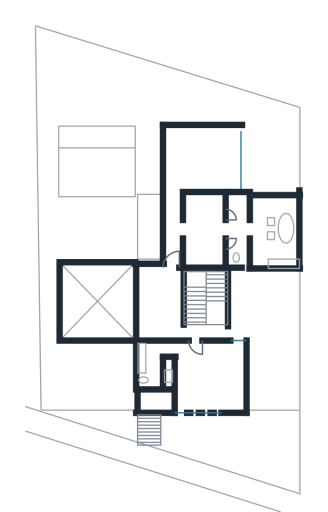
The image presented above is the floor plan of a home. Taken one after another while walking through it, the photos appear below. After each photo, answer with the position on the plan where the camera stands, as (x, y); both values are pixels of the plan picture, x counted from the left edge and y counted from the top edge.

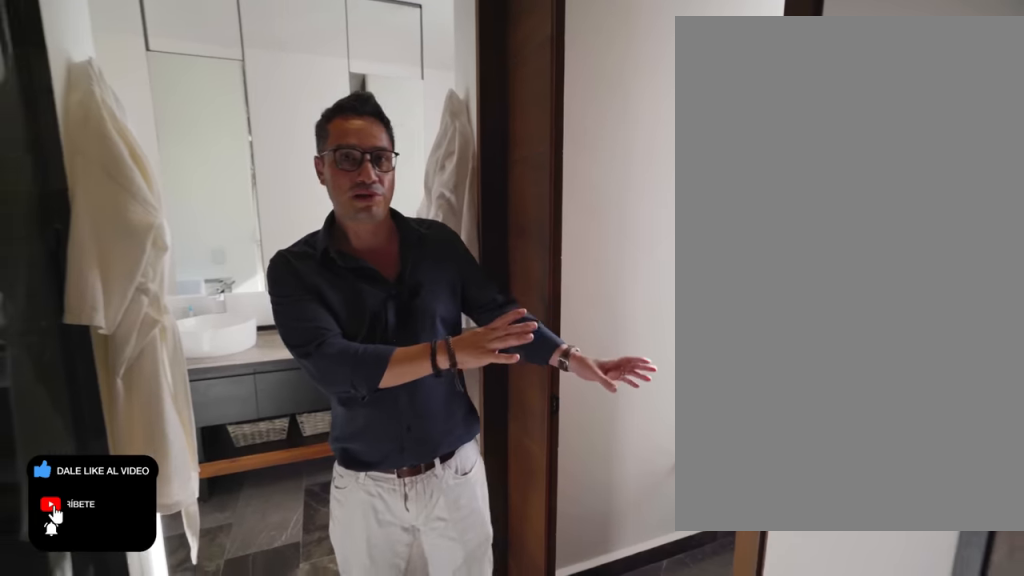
(234, 235)
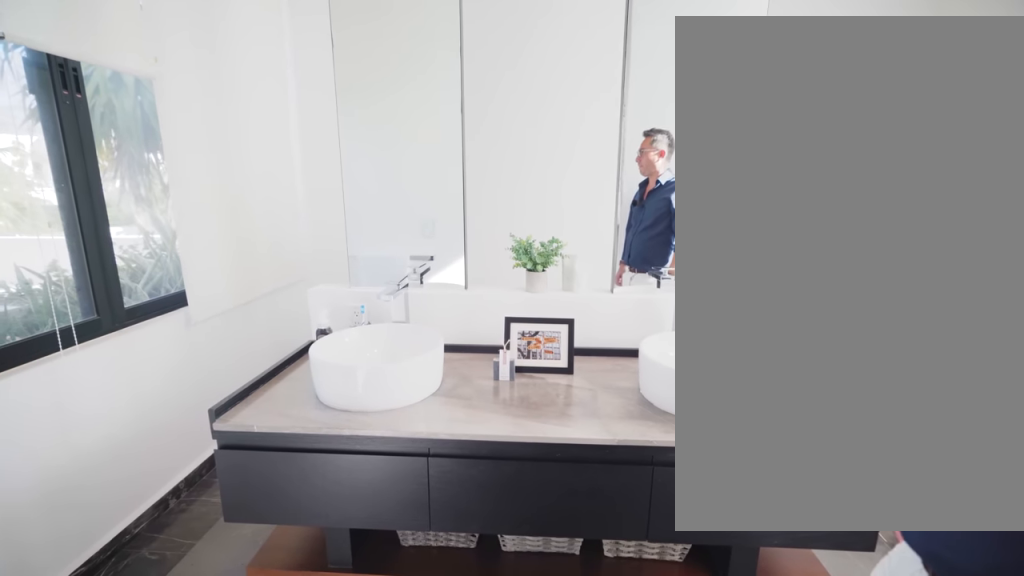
(252, 229)
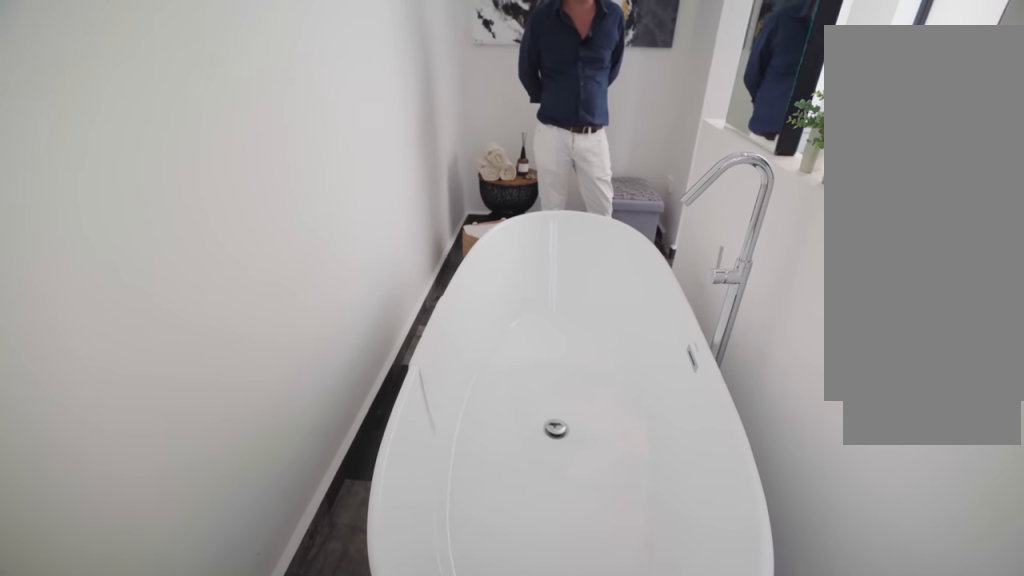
(282, 209)
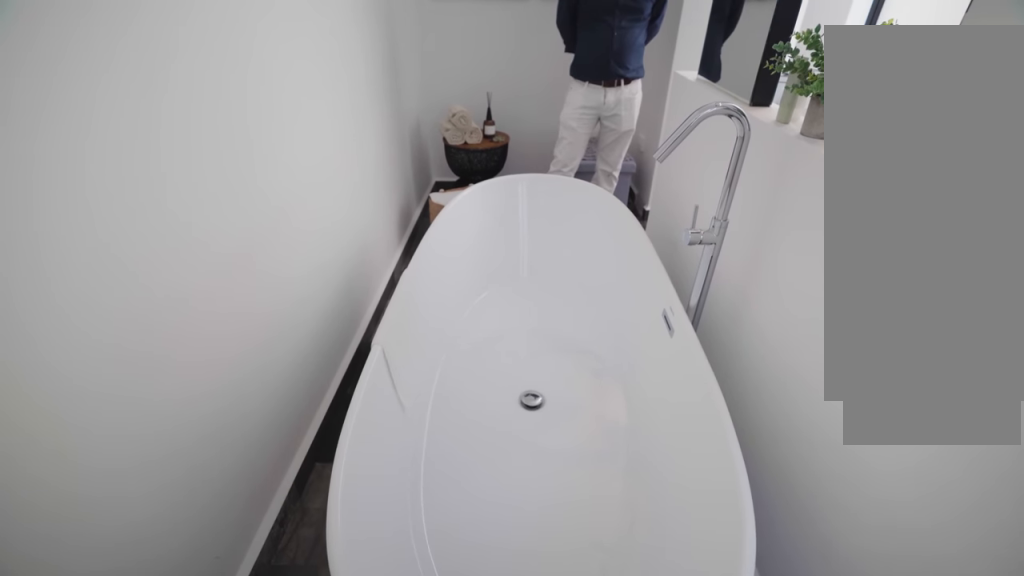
(282, 209)
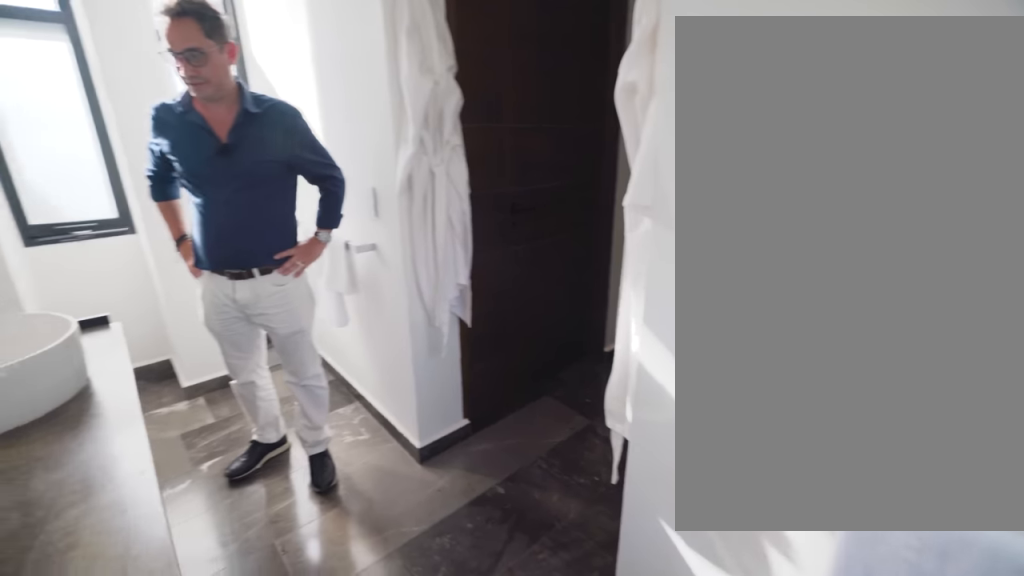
(274, 207)
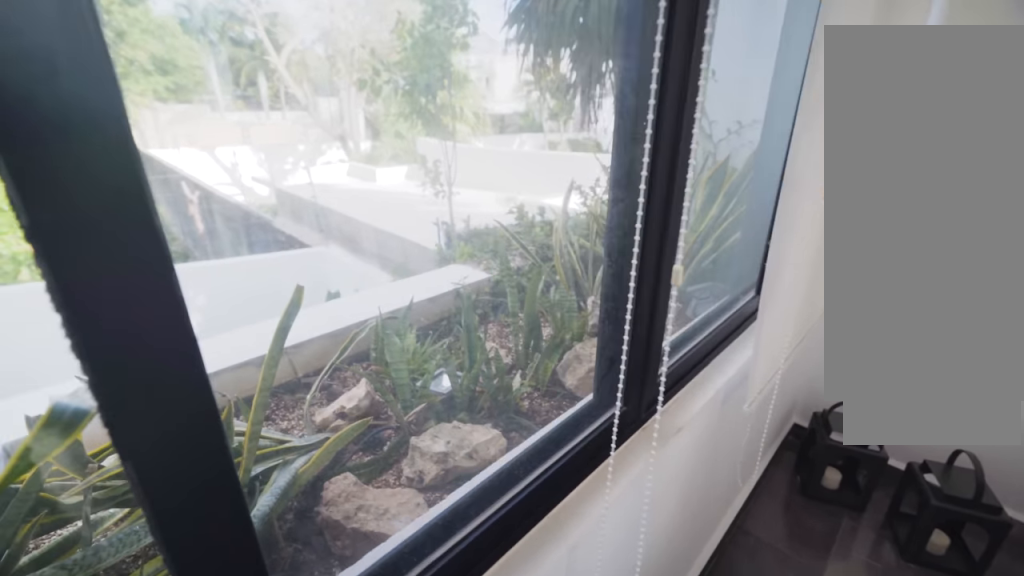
(259, 209)
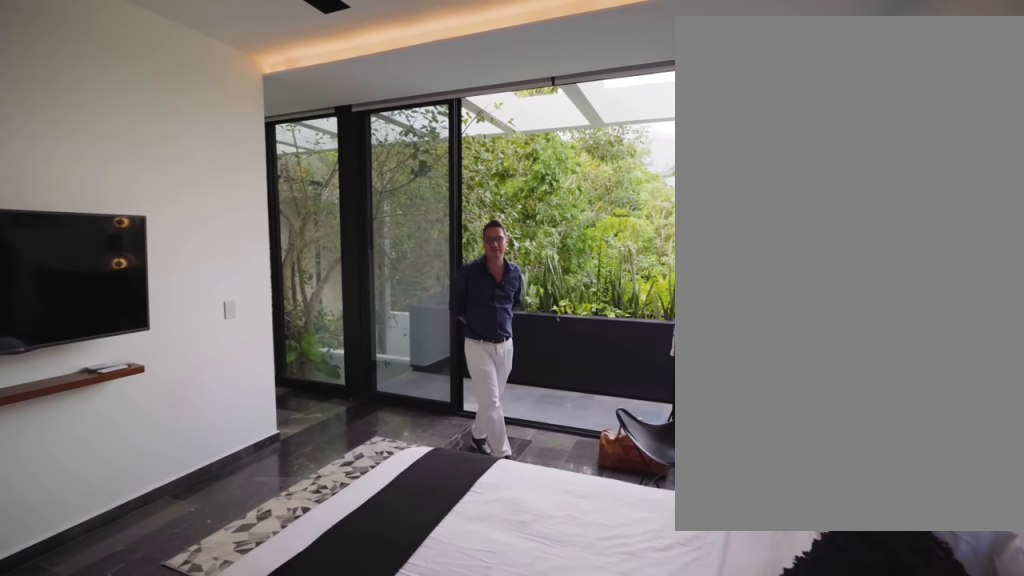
(233, 147)
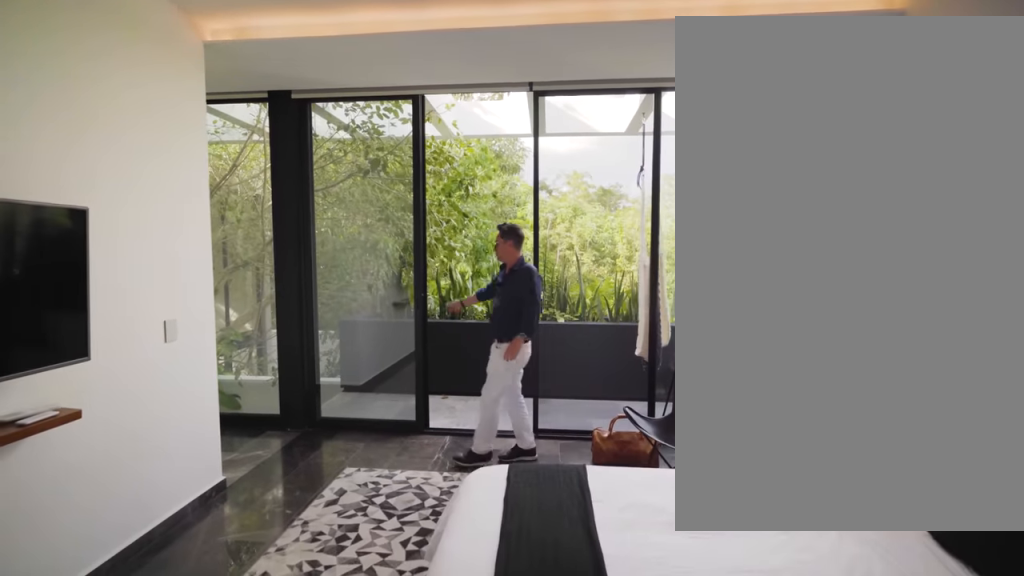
(233, 155)
